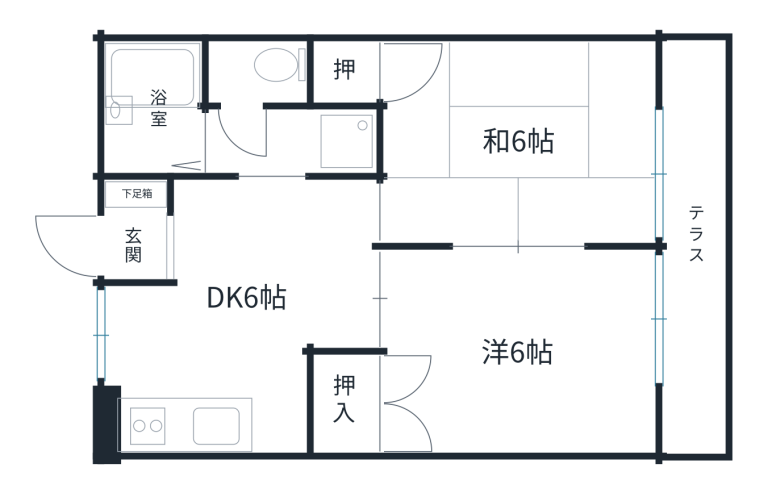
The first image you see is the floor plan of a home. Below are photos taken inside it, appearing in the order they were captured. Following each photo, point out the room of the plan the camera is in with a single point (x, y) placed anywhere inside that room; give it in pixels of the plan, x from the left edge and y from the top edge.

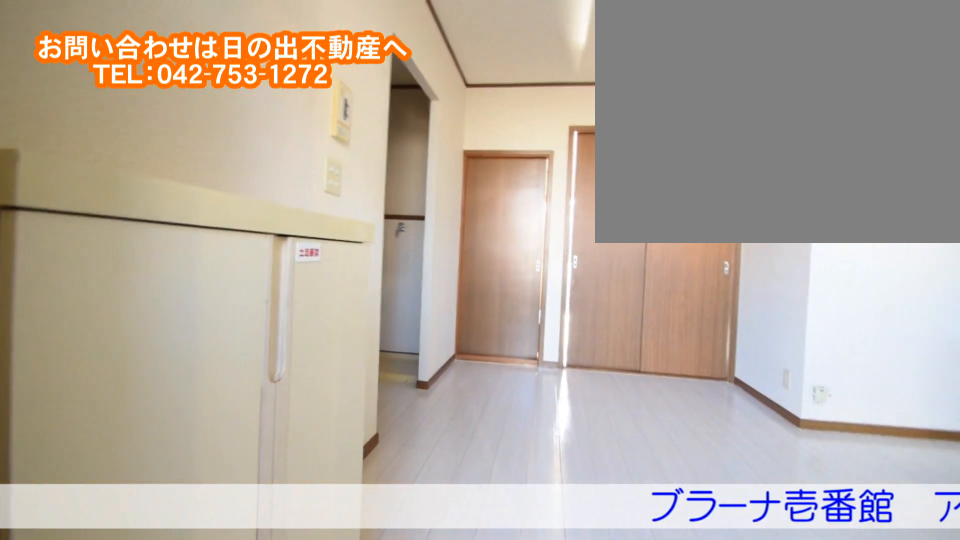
(166, 244)
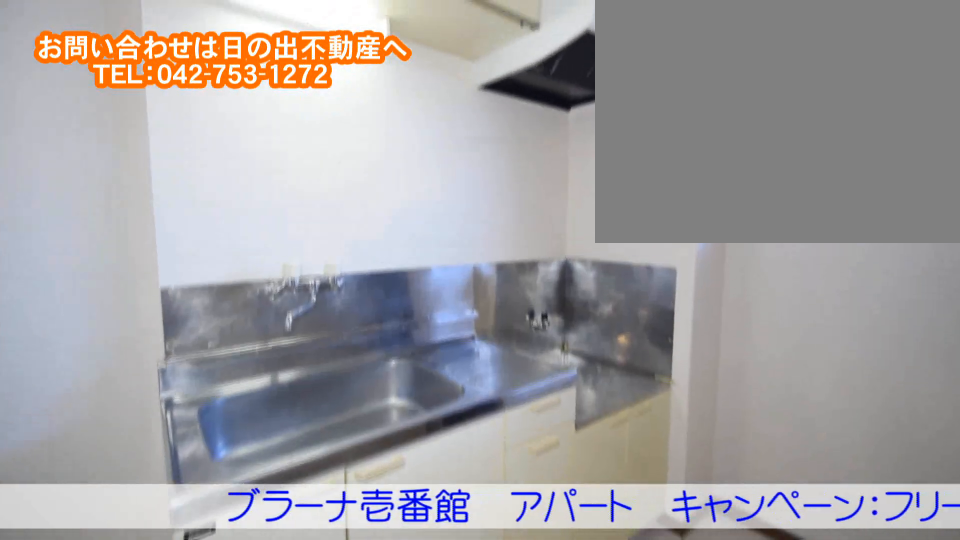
(252, 329)
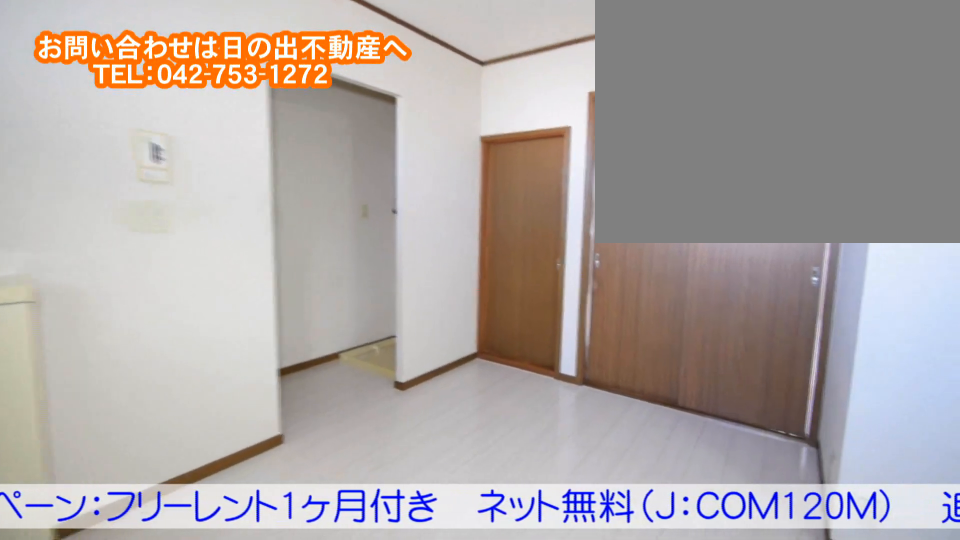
(251, 329)
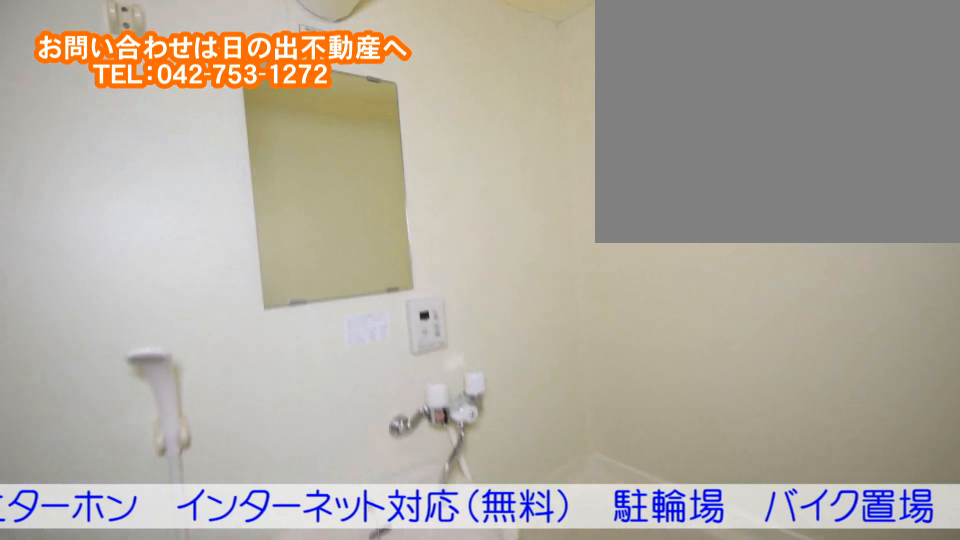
(156, 126)
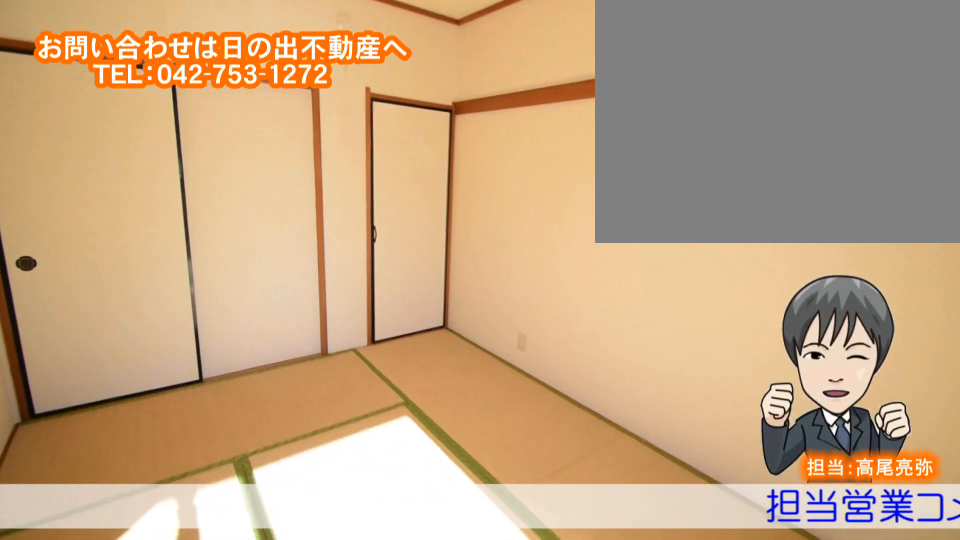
(585, 140)
